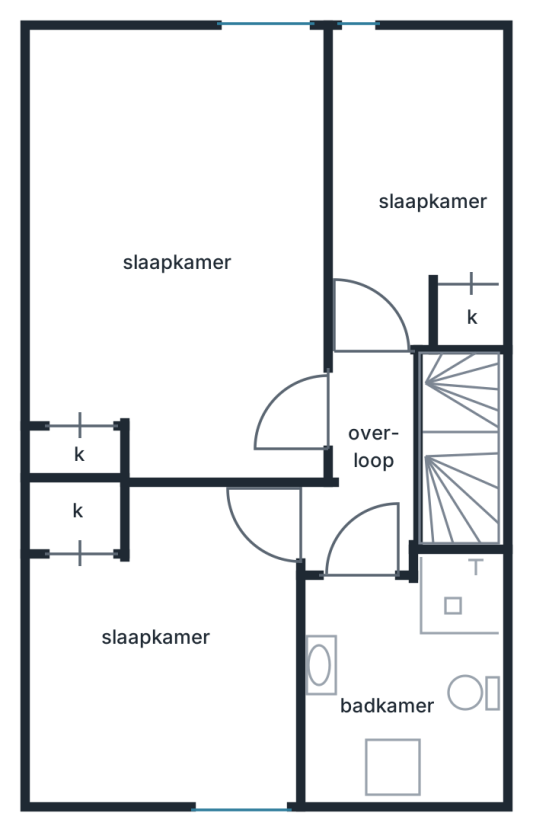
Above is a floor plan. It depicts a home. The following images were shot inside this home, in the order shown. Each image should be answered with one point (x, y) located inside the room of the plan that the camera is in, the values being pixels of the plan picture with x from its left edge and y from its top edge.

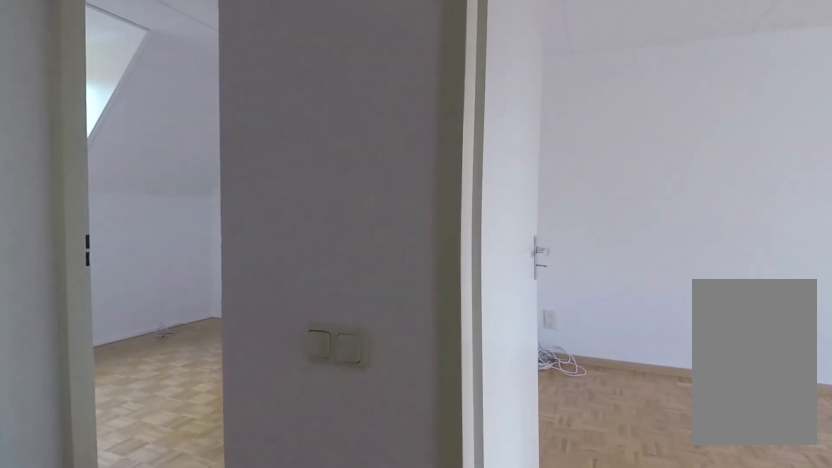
(372, 490)
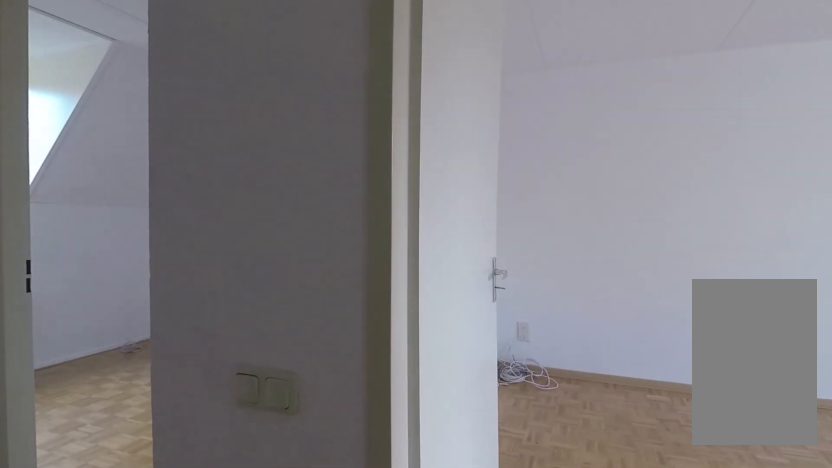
(372, 490)
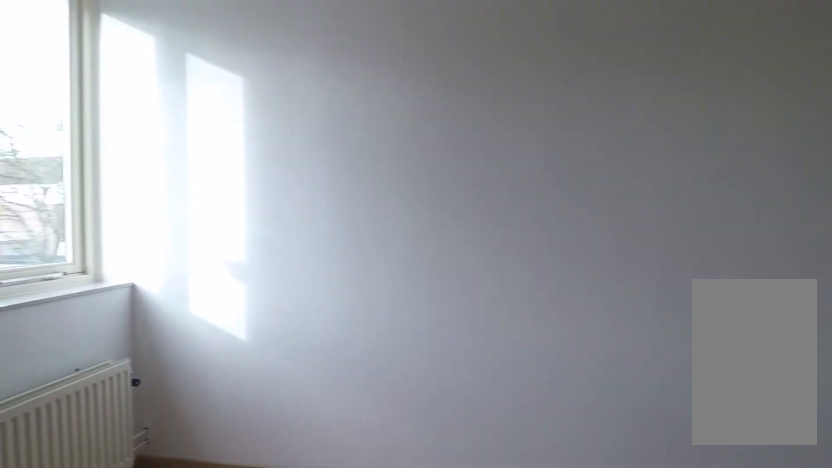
(189, 266)
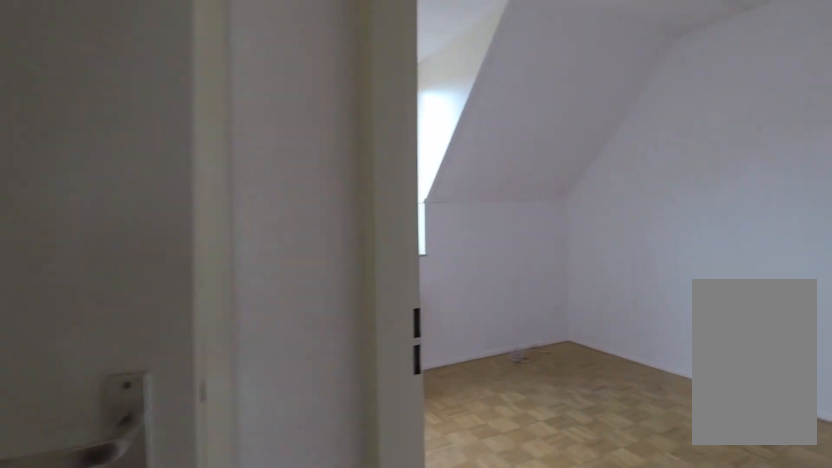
(377, 546)
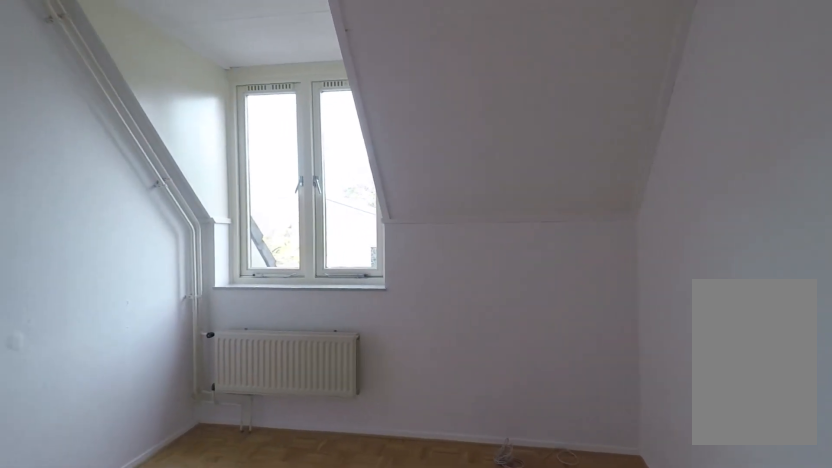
(182, 638)
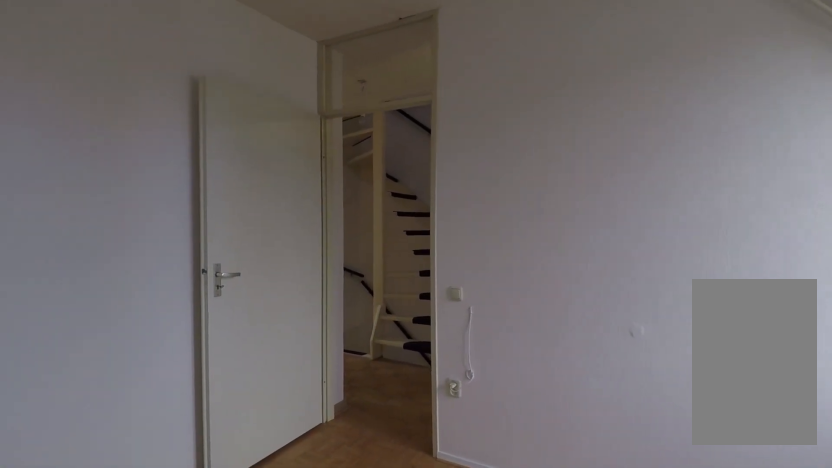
(182, 638)
